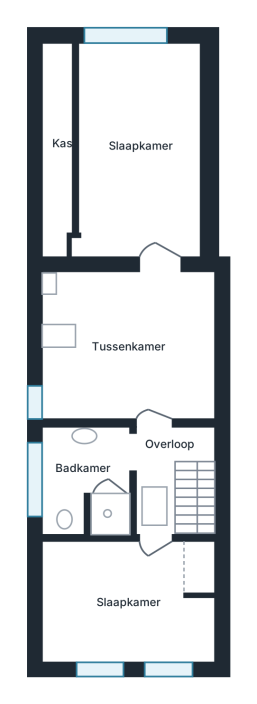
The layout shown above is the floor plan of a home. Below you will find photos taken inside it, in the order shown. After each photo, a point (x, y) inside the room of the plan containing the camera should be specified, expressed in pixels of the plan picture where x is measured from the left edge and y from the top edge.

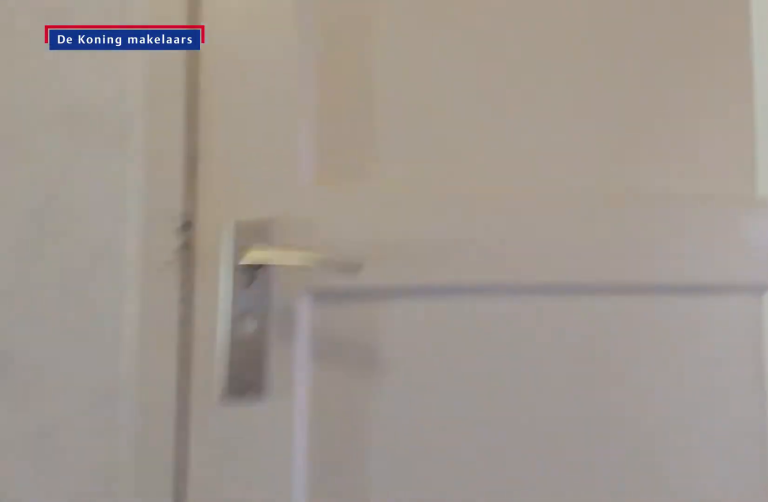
(161, 469)
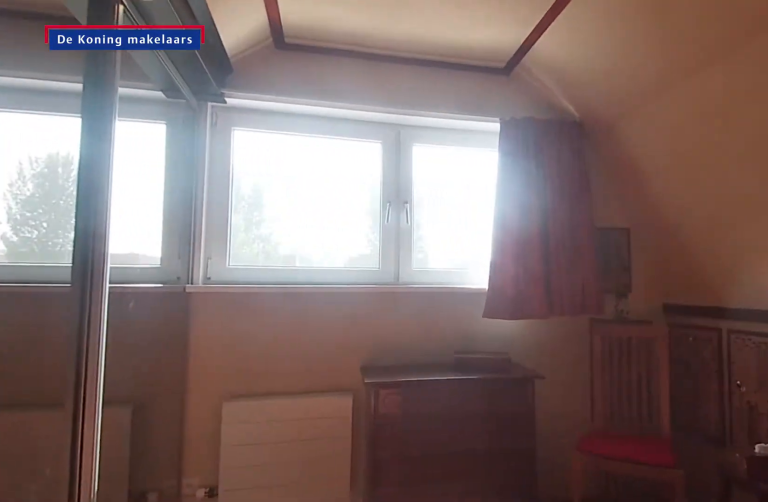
(134, 247)
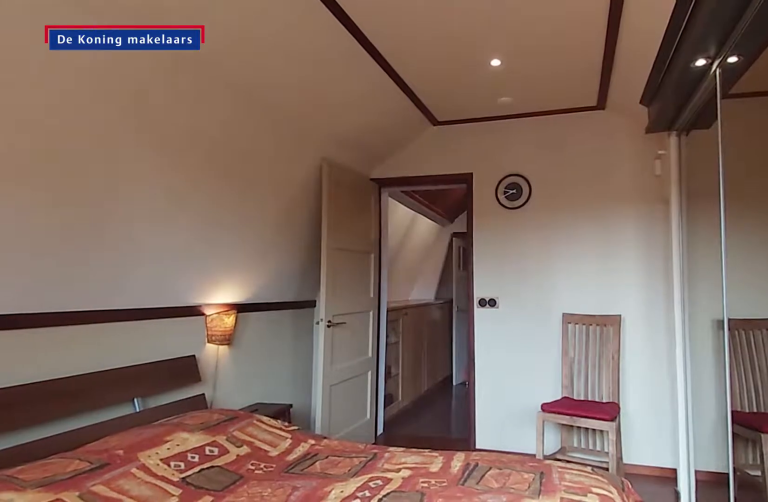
(134, 247)
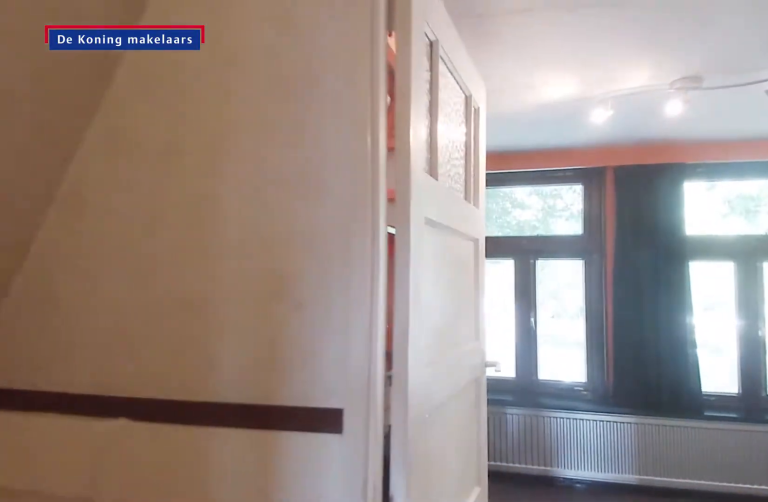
(162, 468)
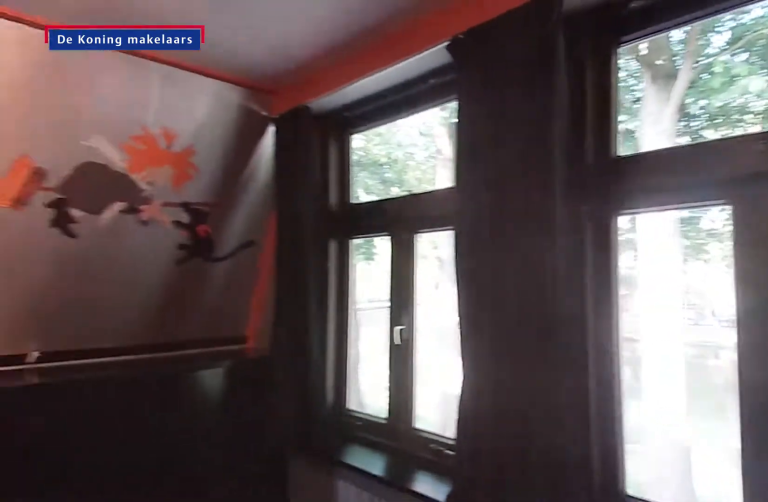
(128, 601)
